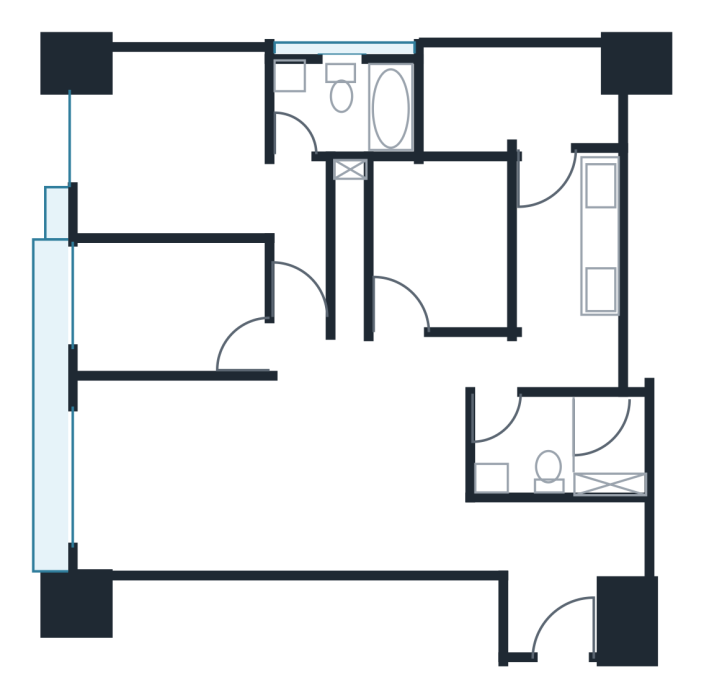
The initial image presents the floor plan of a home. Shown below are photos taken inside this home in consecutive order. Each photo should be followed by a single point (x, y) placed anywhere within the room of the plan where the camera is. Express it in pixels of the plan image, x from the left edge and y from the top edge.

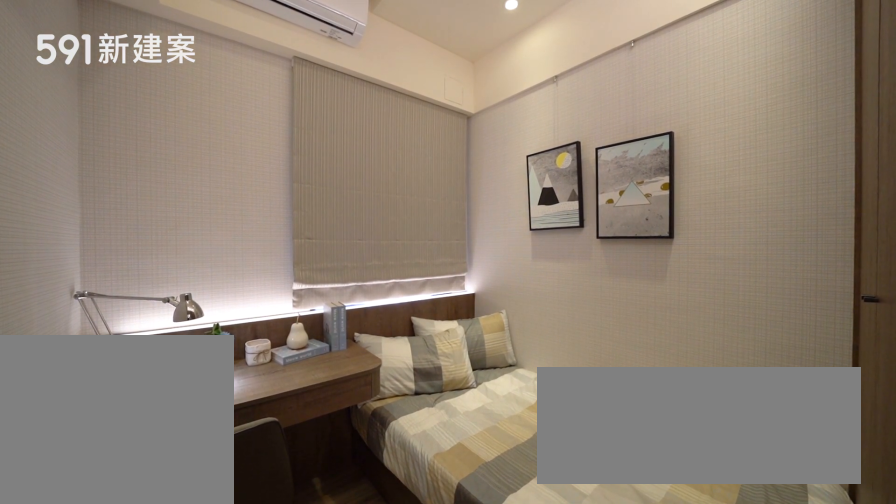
(445, 244)
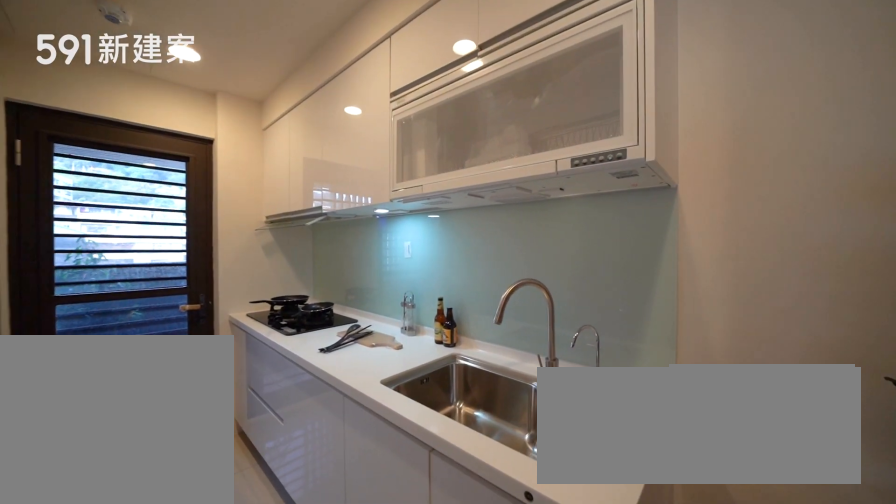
(573, 276)
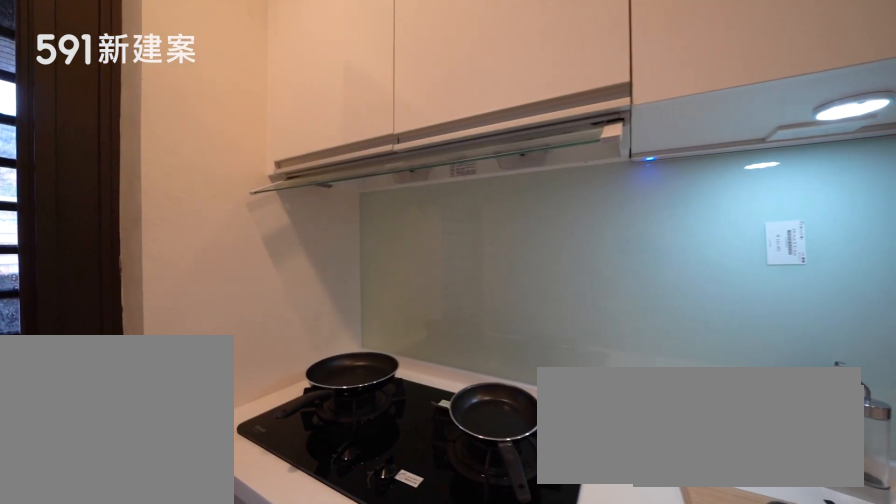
(573, 276)
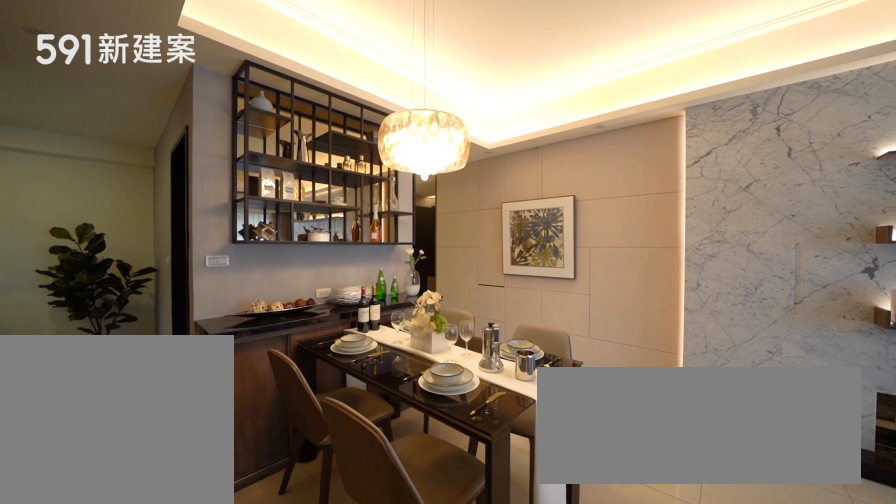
(404, 428)
